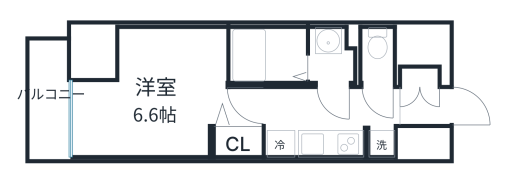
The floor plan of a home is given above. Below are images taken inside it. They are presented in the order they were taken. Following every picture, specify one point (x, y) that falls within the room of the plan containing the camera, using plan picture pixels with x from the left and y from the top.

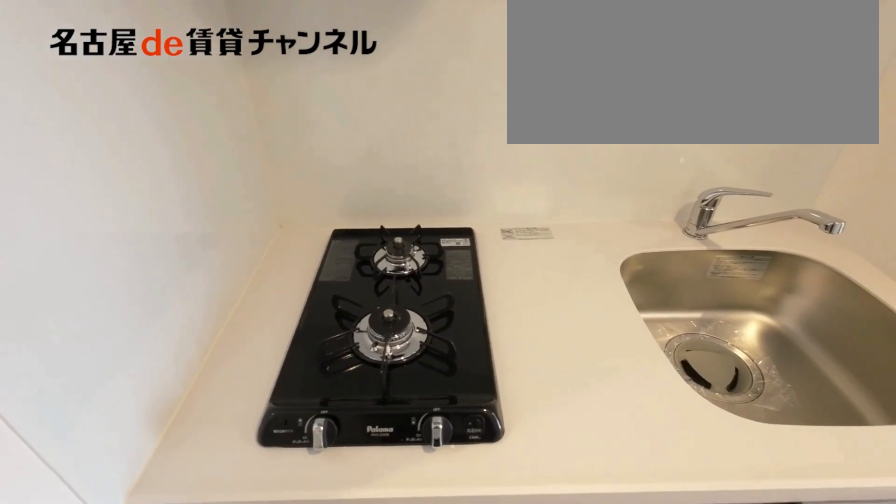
(314, 141)
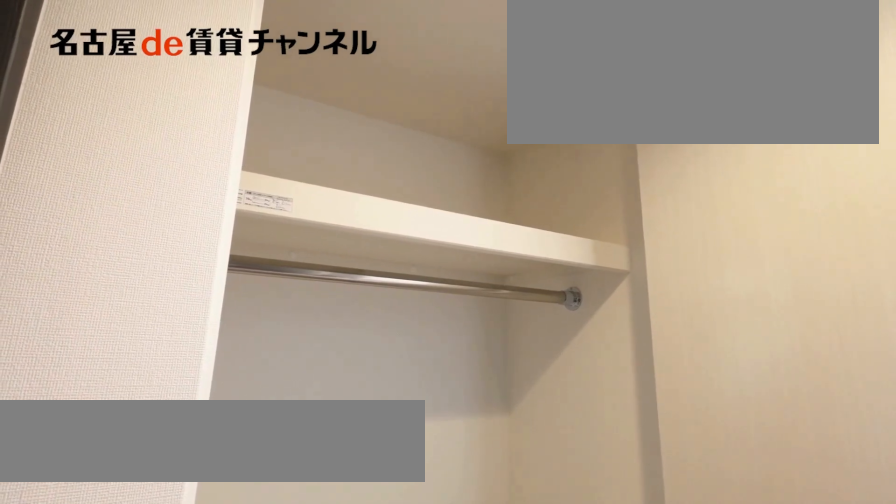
(236, 142)
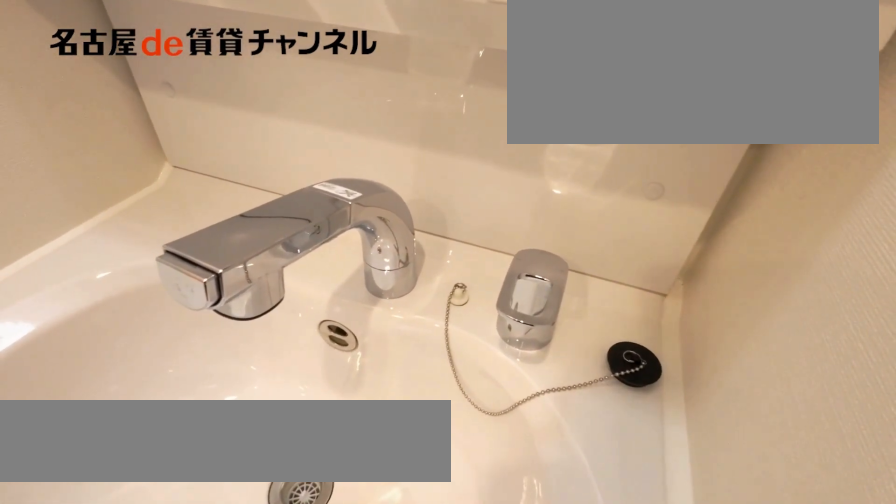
(333, 56)
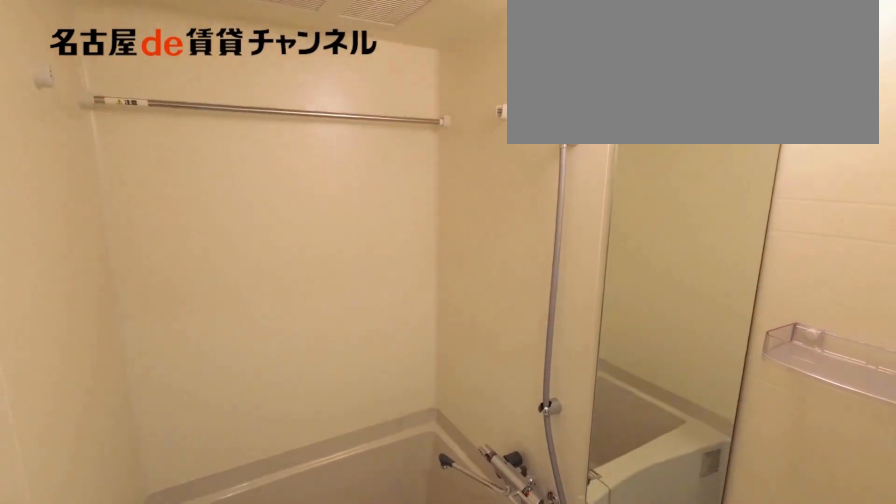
(268, 55)
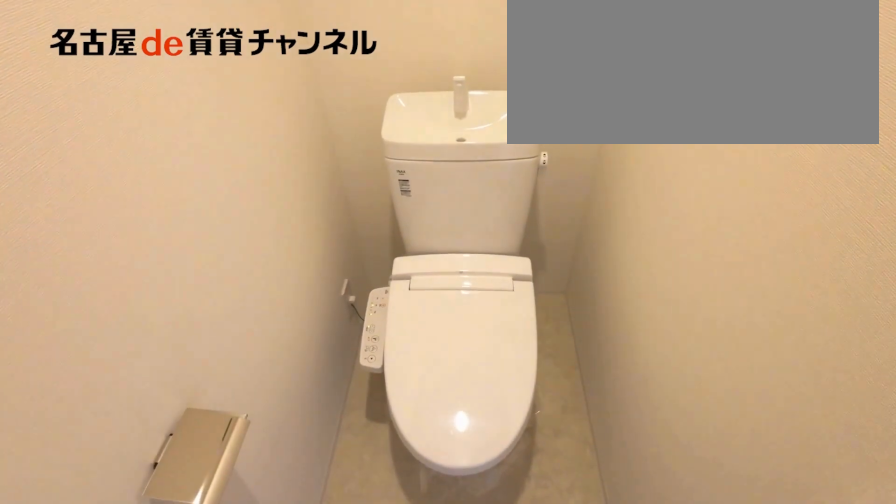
(375, 55)
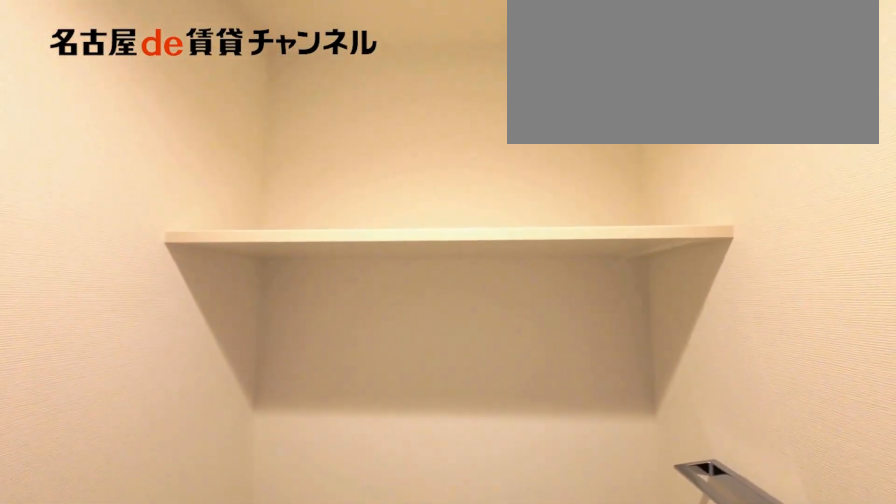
(375, 55)
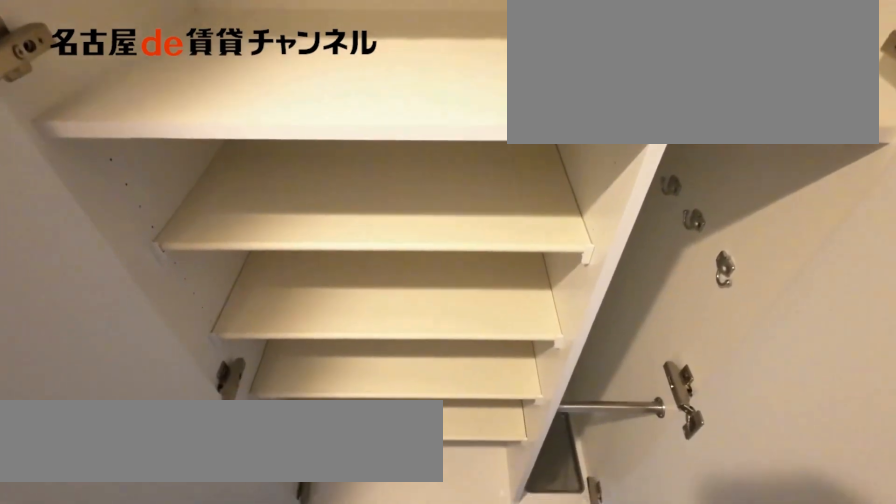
(423, 76)
